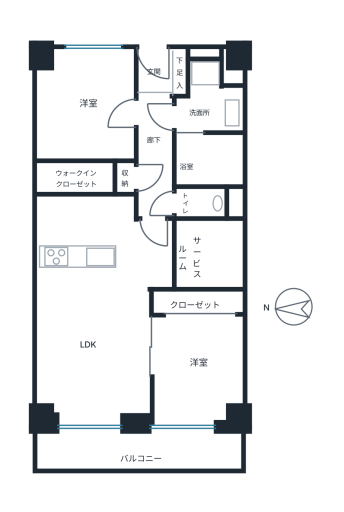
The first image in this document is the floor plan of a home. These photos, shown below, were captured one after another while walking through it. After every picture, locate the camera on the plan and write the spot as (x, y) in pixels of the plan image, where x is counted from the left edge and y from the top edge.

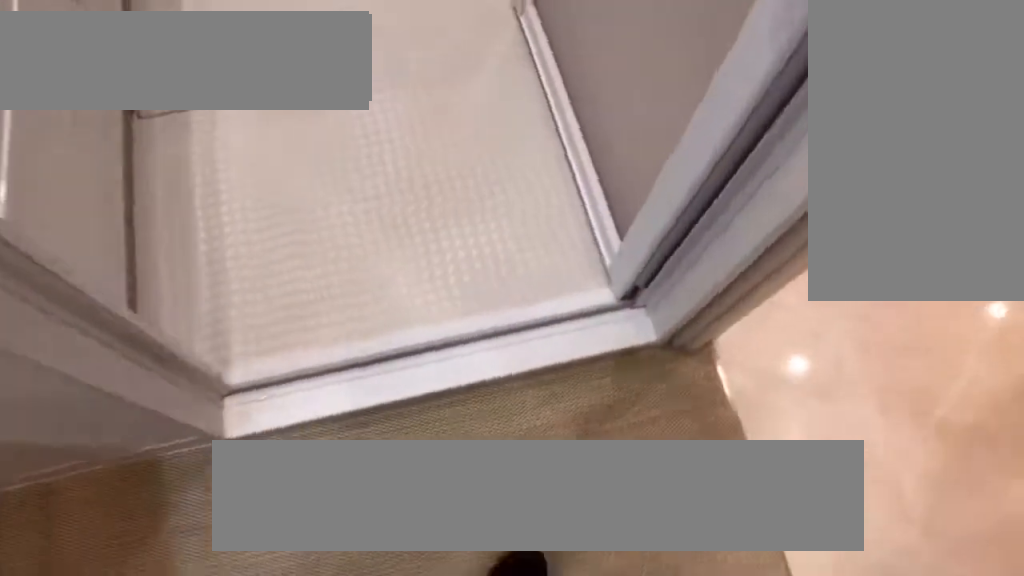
(209, 133)
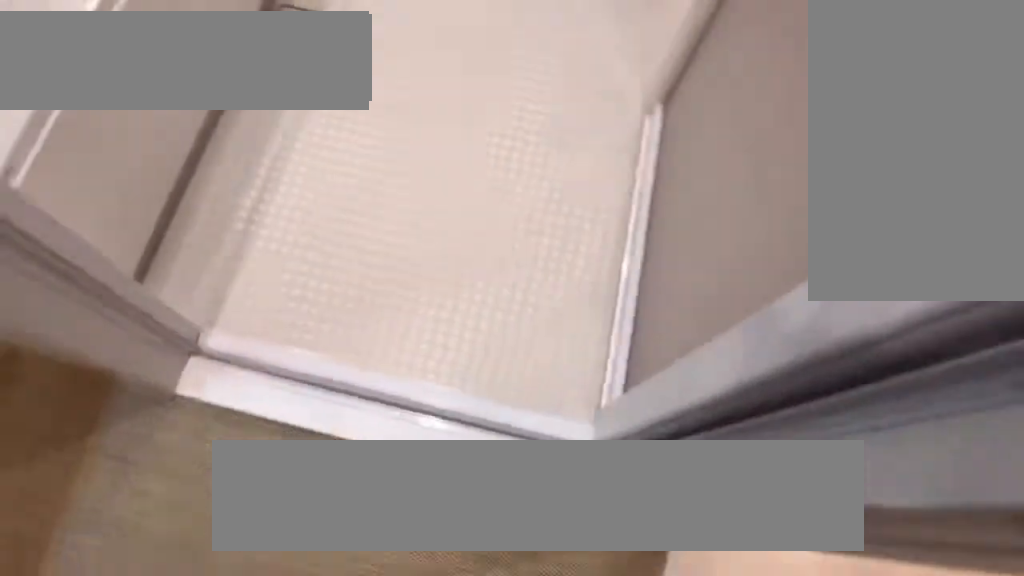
(209, 133)
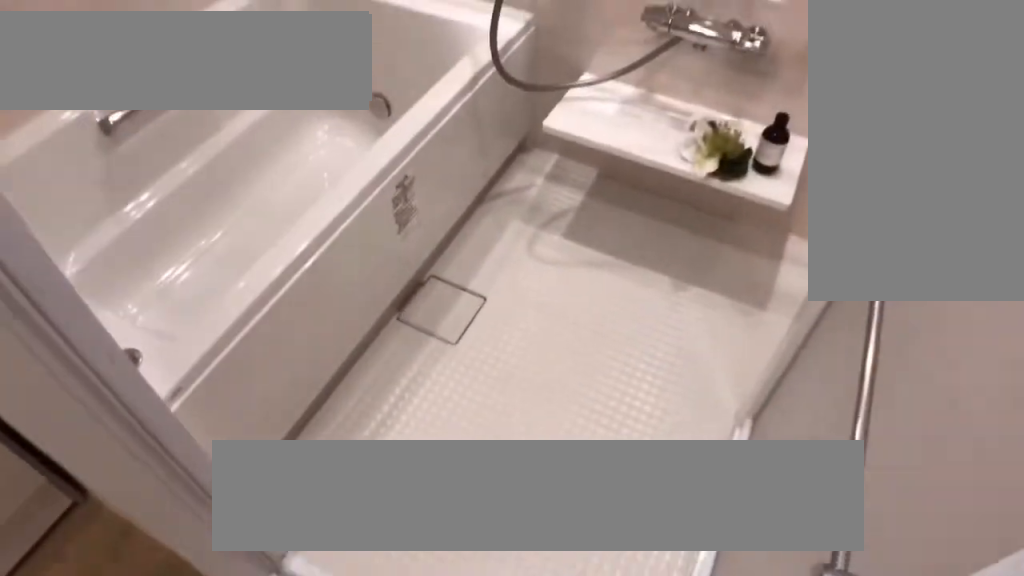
(209, 133)
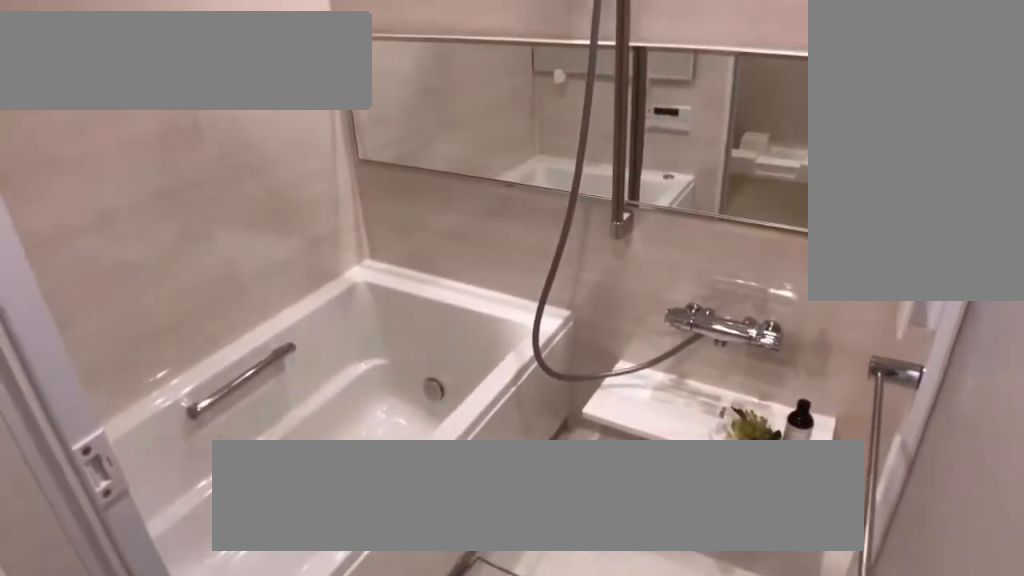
(210, 133)
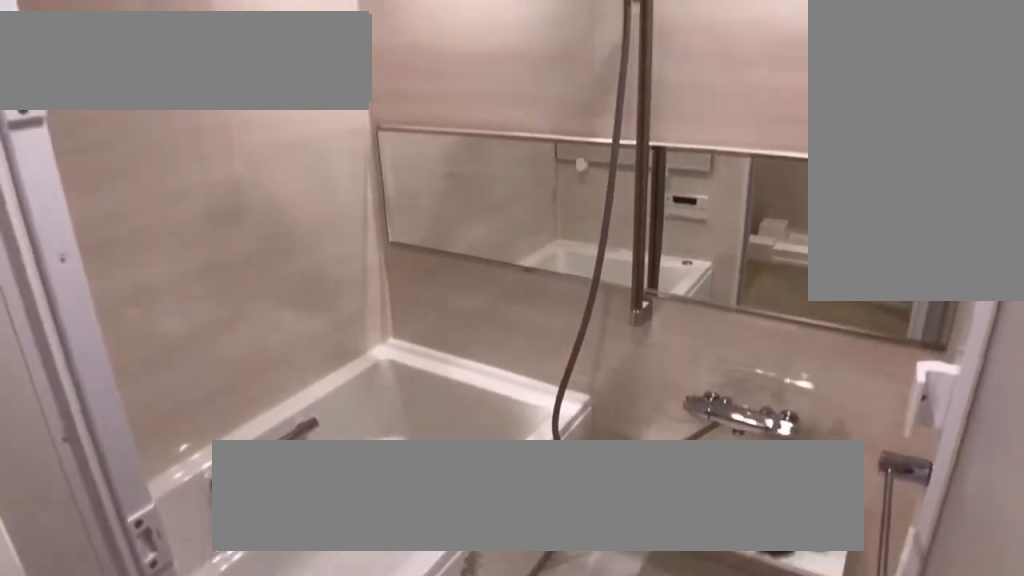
(209, 134)
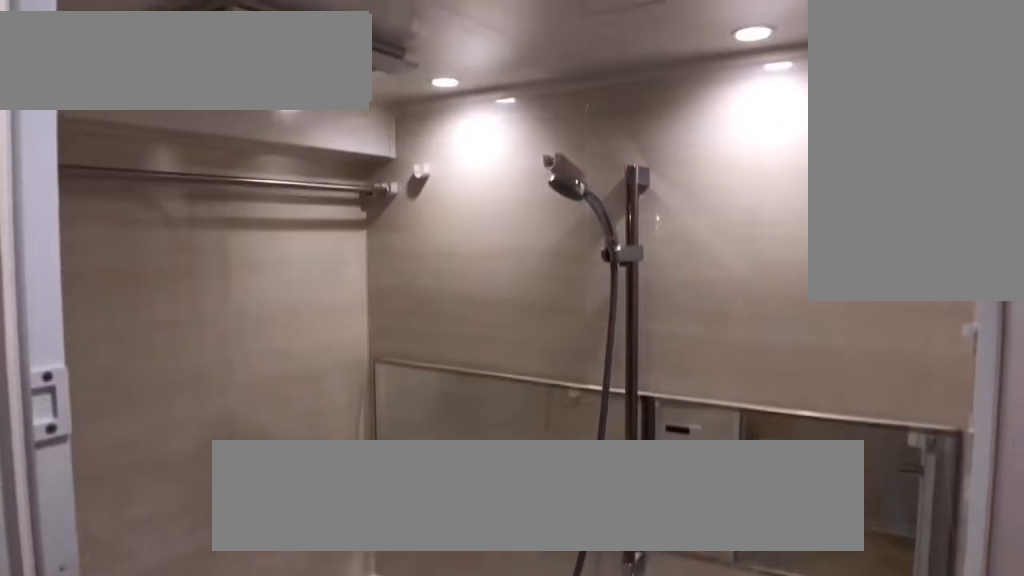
(209, 133)
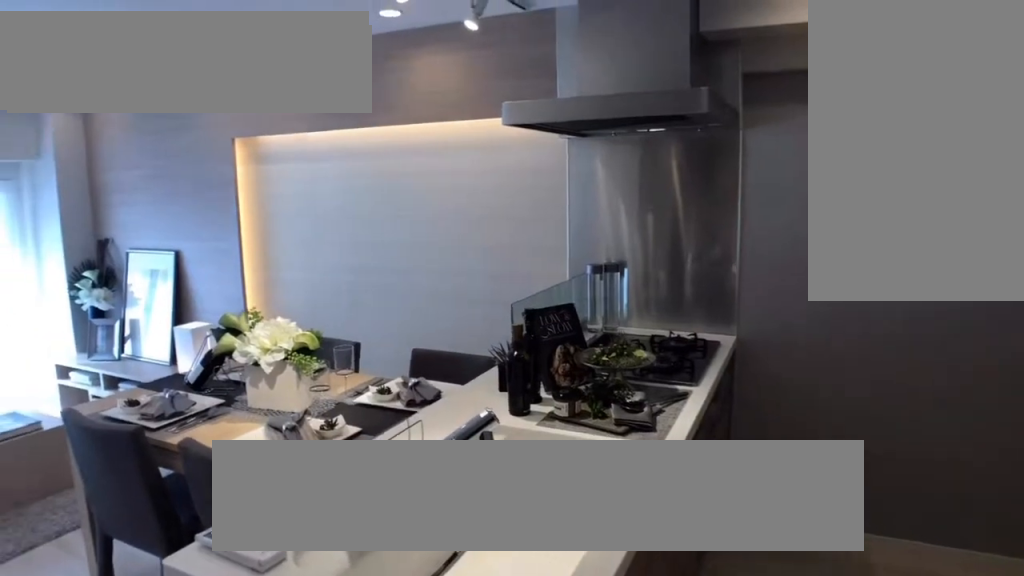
(108, 282)
